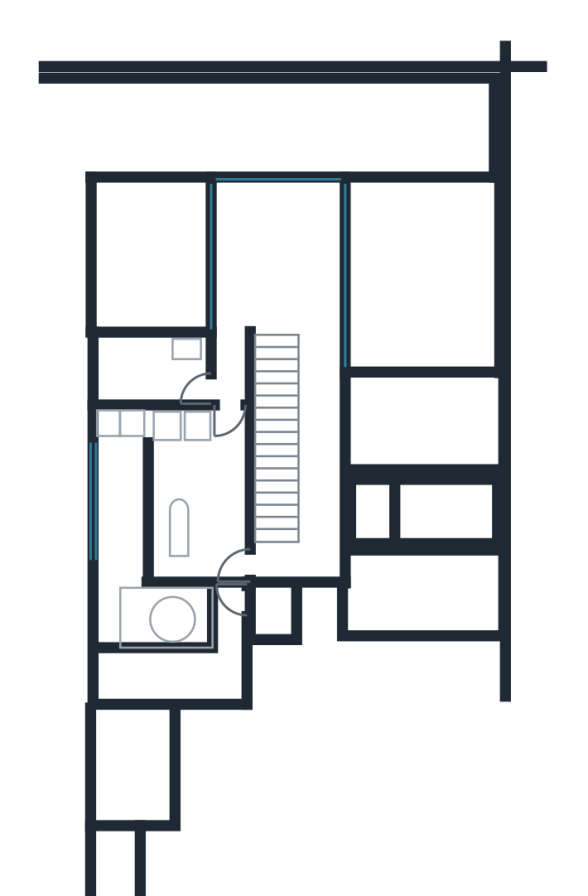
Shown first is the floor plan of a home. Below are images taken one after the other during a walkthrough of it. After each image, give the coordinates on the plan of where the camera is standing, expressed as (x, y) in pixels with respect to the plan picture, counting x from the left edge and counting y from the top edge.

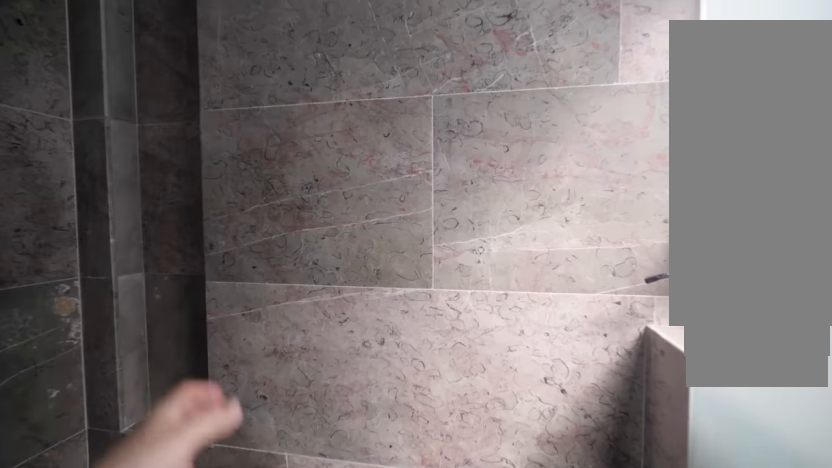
(149, 682)
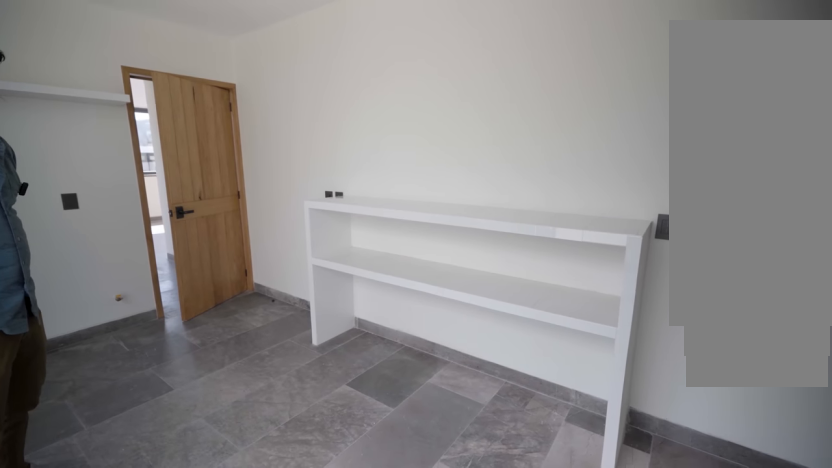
(201, 538)
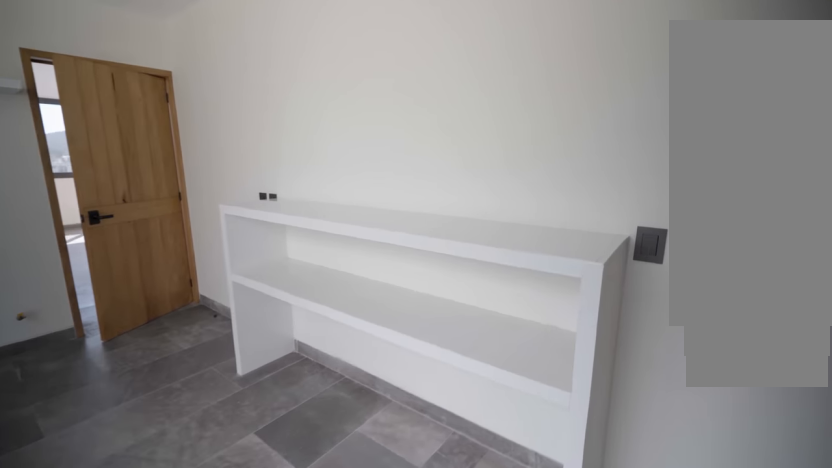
(201, 538)
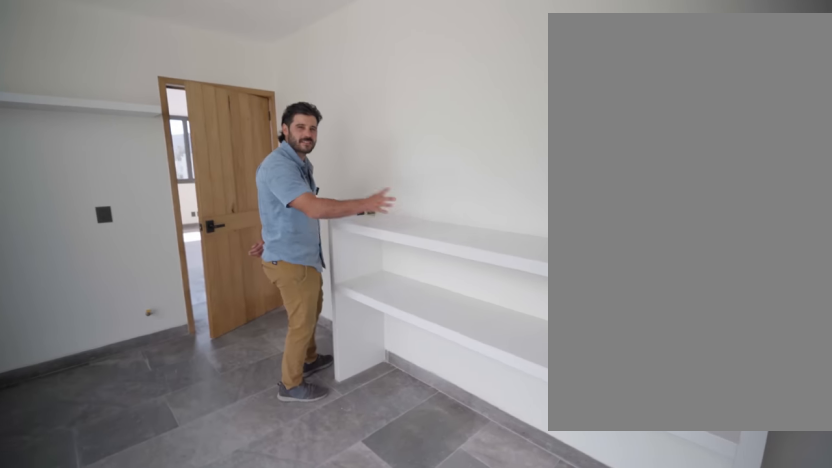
(213, 533)
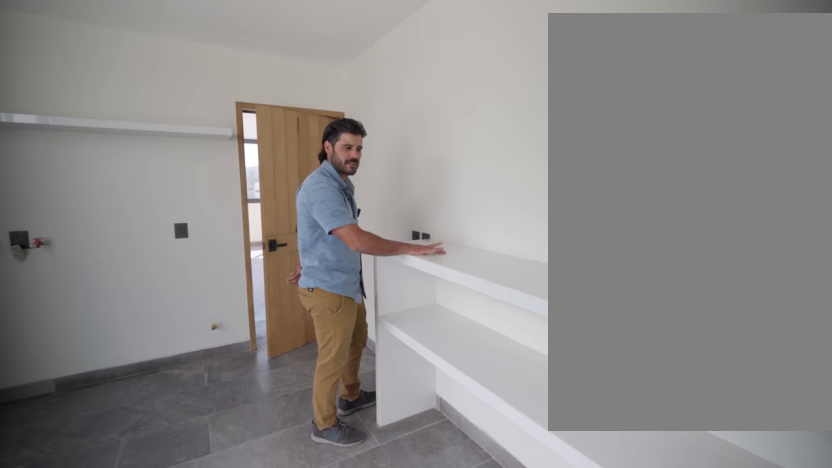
(214, 525)
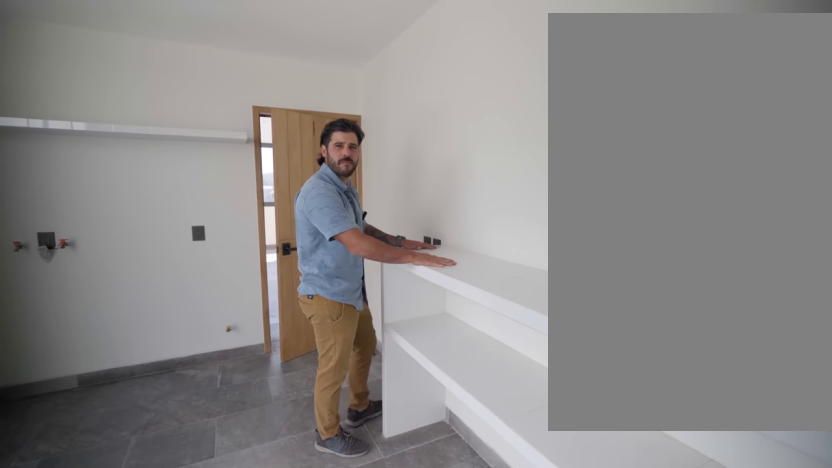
(217, 519)
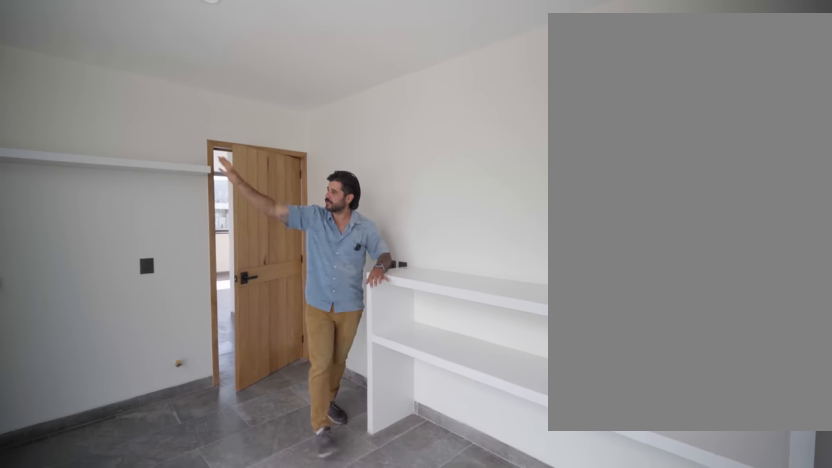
(216, 519)
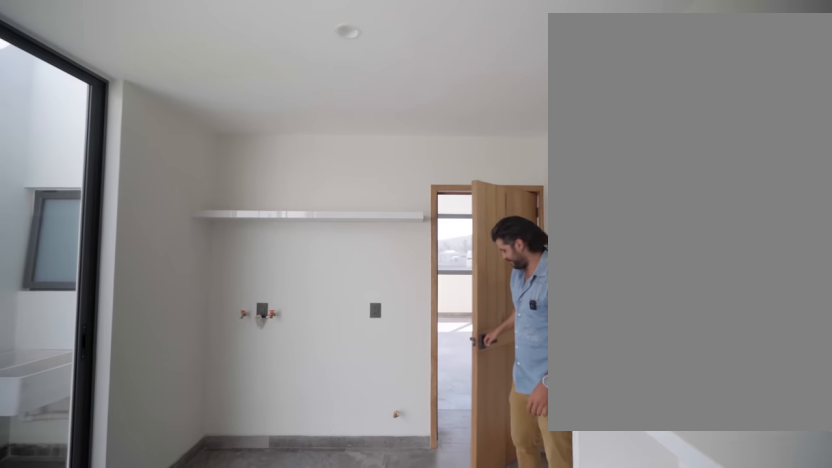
(217, 519)
